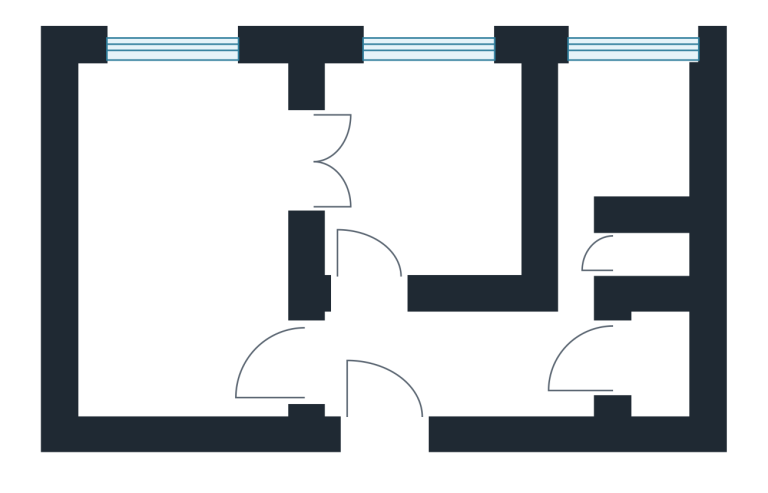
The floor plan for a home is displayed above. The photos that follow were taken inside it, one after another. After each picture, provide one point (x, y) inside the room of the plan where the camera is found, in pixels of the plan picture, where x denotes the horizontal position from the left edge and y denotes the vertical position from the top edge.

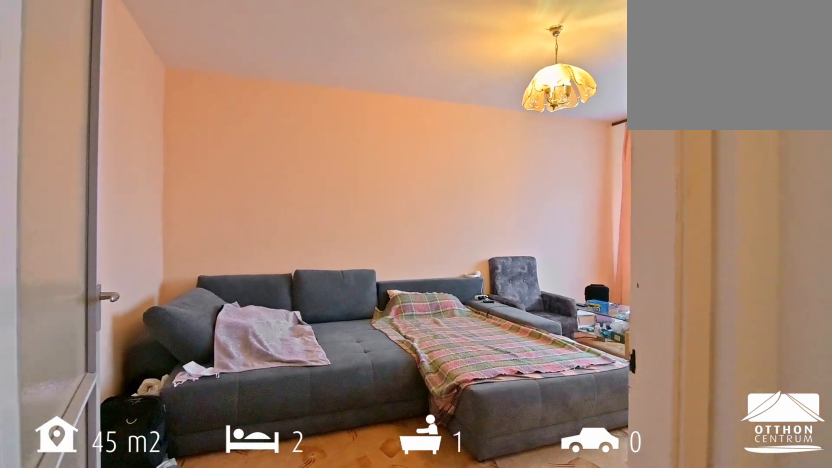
(181, 250)
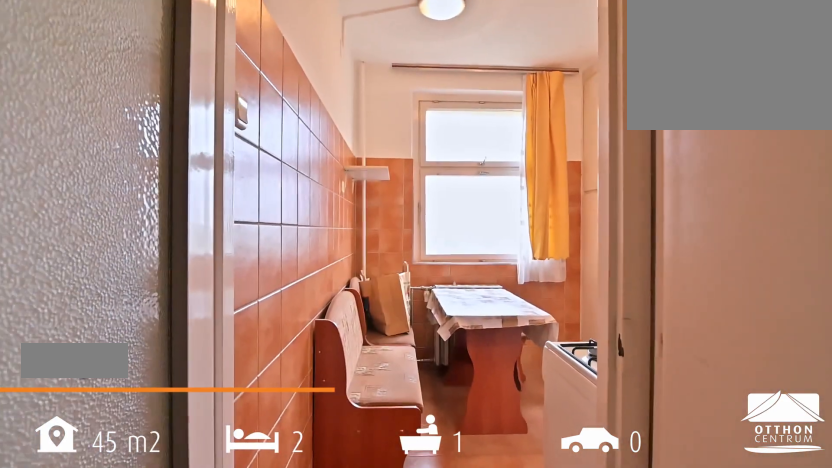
(634, 135)
